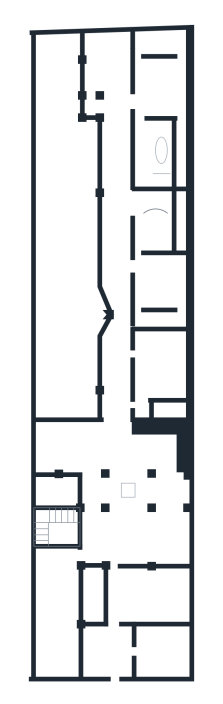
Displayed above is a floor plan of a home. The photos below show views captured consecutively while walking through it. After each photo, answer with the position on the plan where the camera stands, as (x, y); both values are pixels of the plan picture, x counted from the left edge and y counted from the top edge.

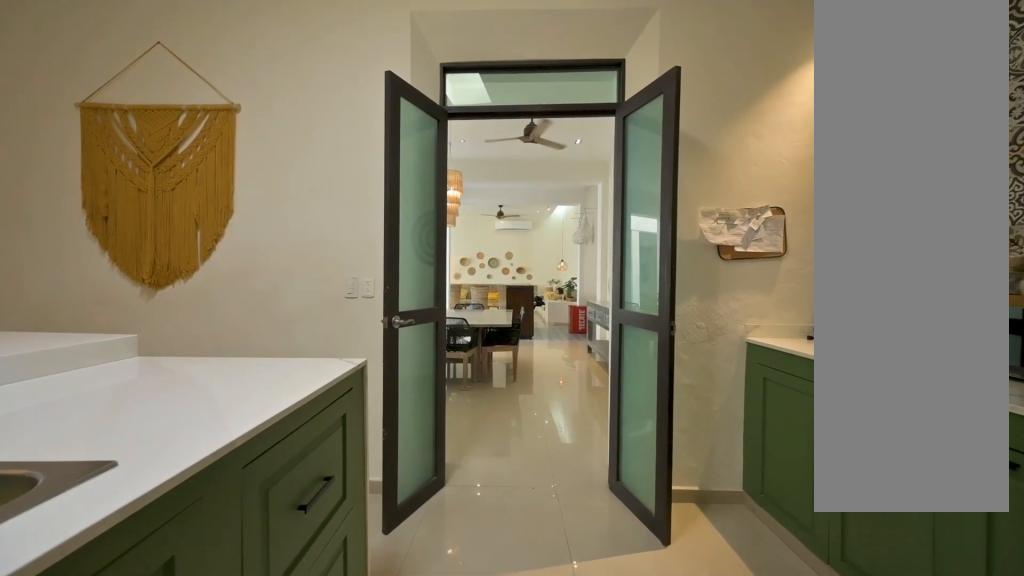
(171, 579)
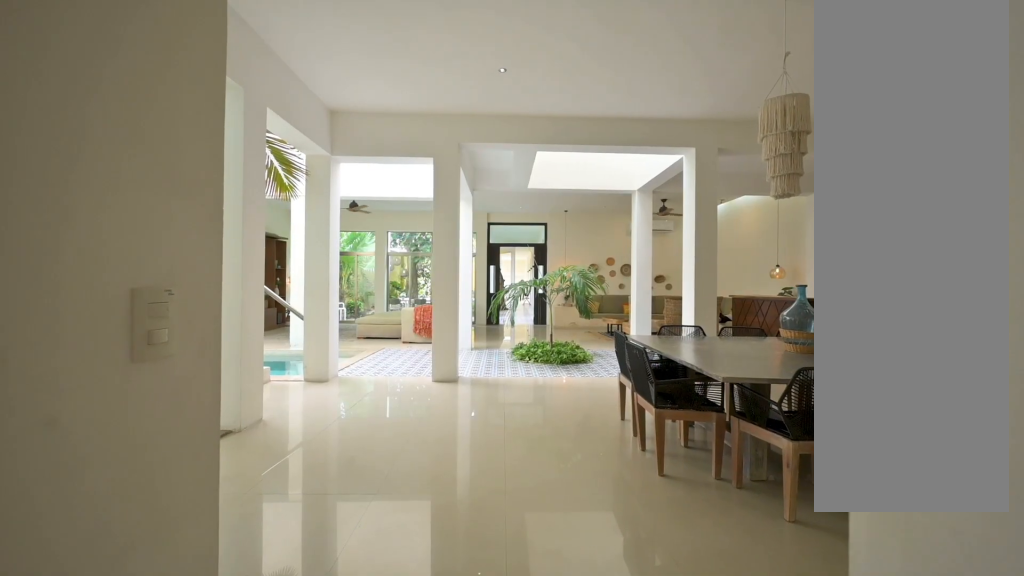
(118, 578)
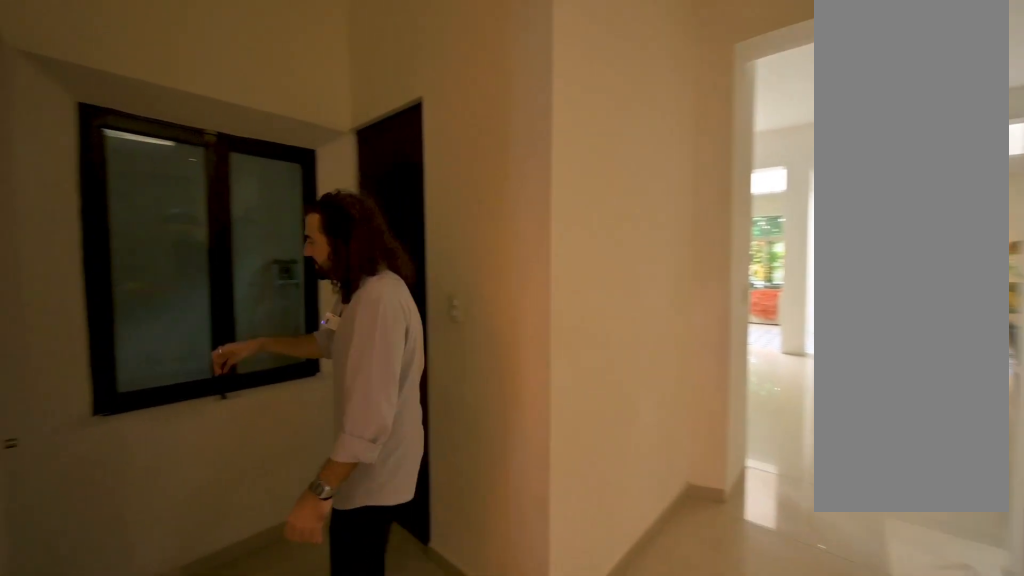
(100, 590)
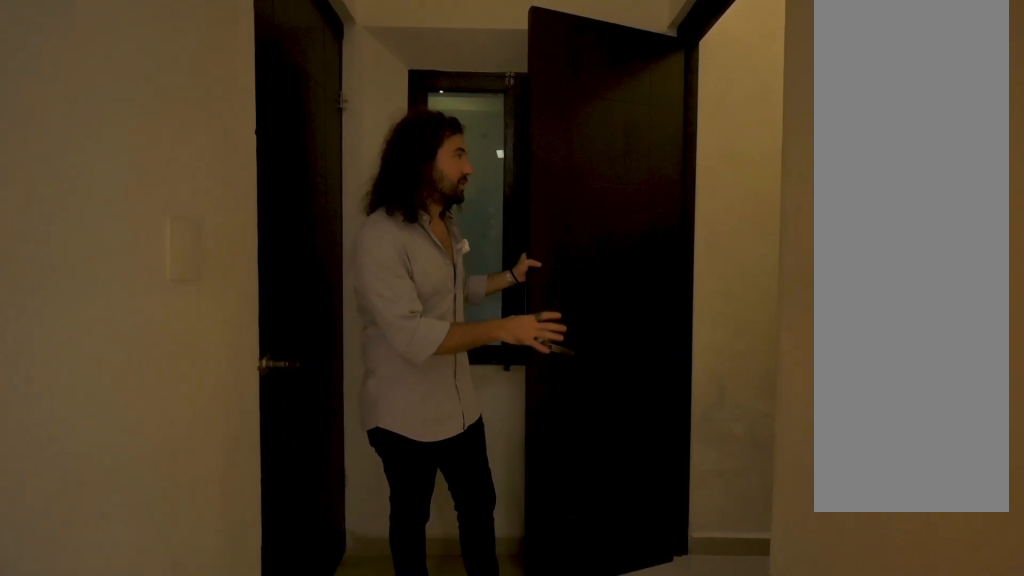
(93, 593)
